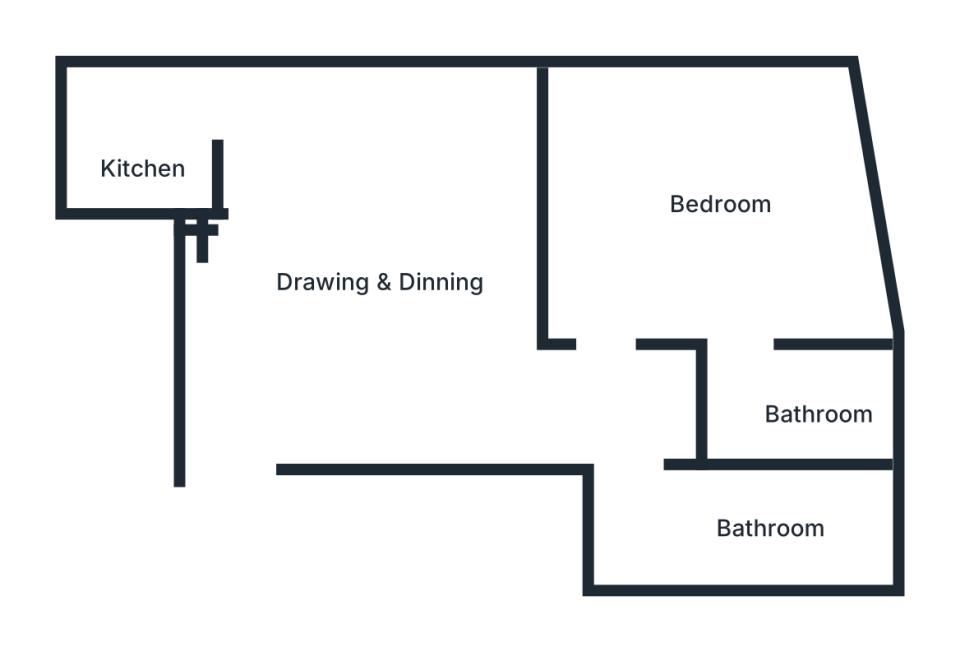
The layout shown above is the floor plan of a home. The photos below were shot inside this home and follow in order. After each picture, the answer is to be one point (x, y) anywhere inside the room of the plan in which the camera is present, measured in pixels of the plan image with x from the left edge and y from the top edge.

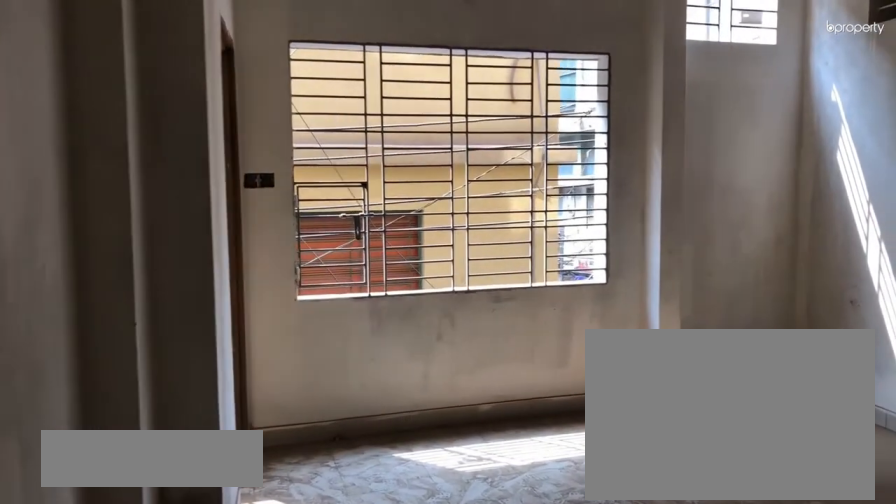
(301, 354)
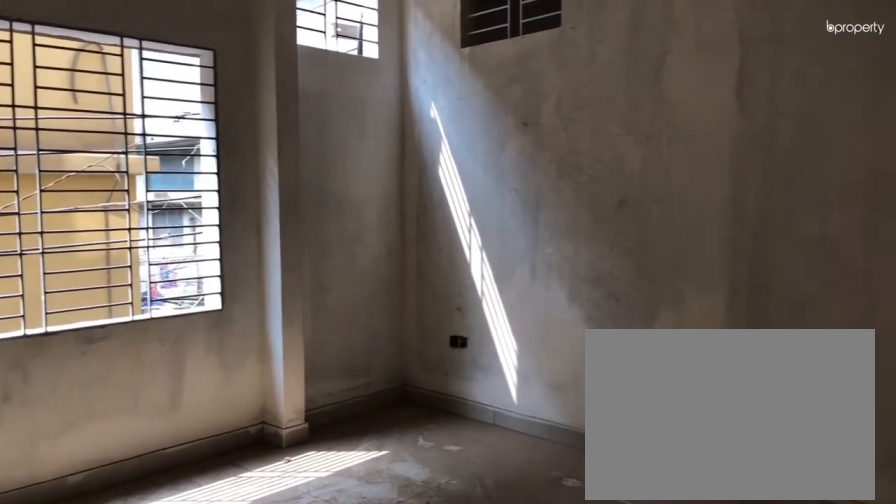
(363, 272)
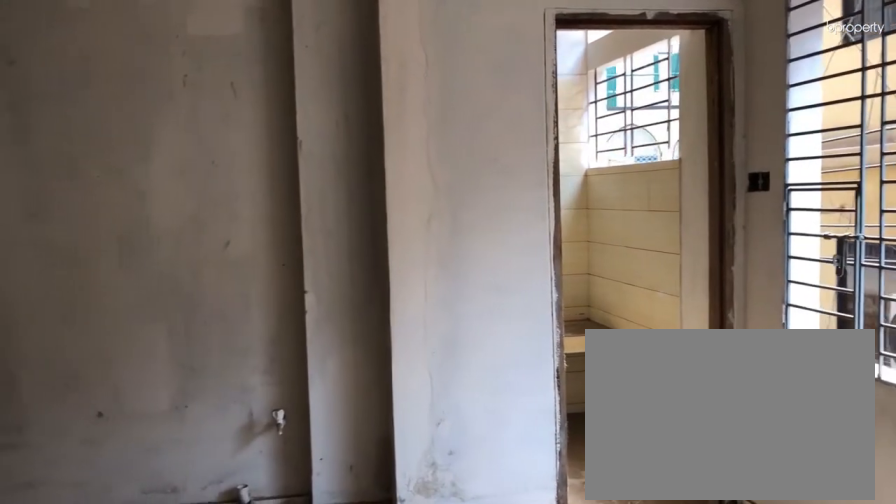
(363, 272)
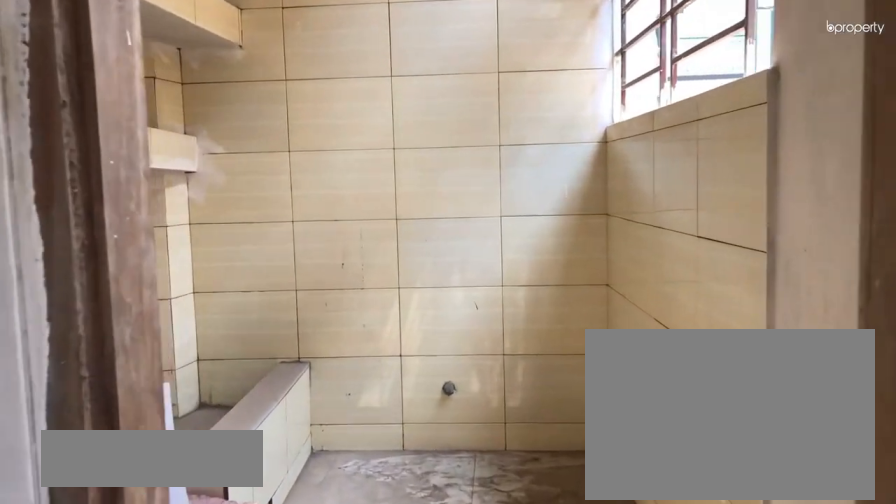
(146, 136)
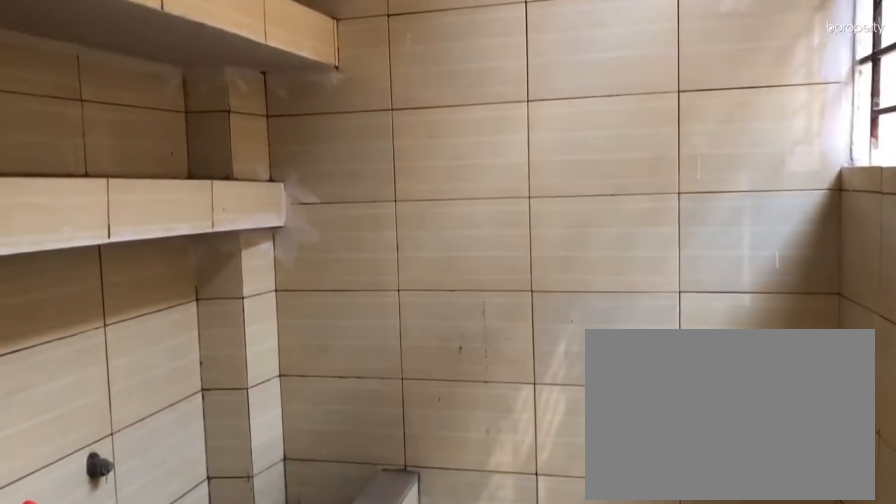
(146, 136)
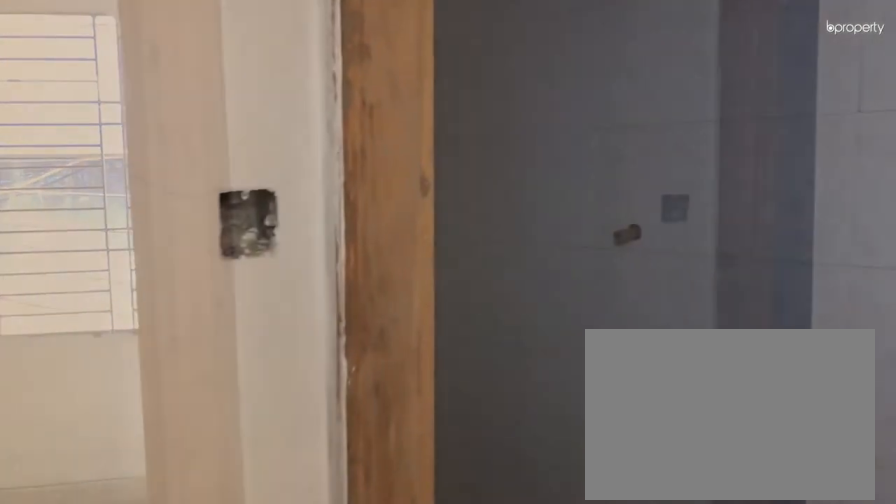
(746, 524)
